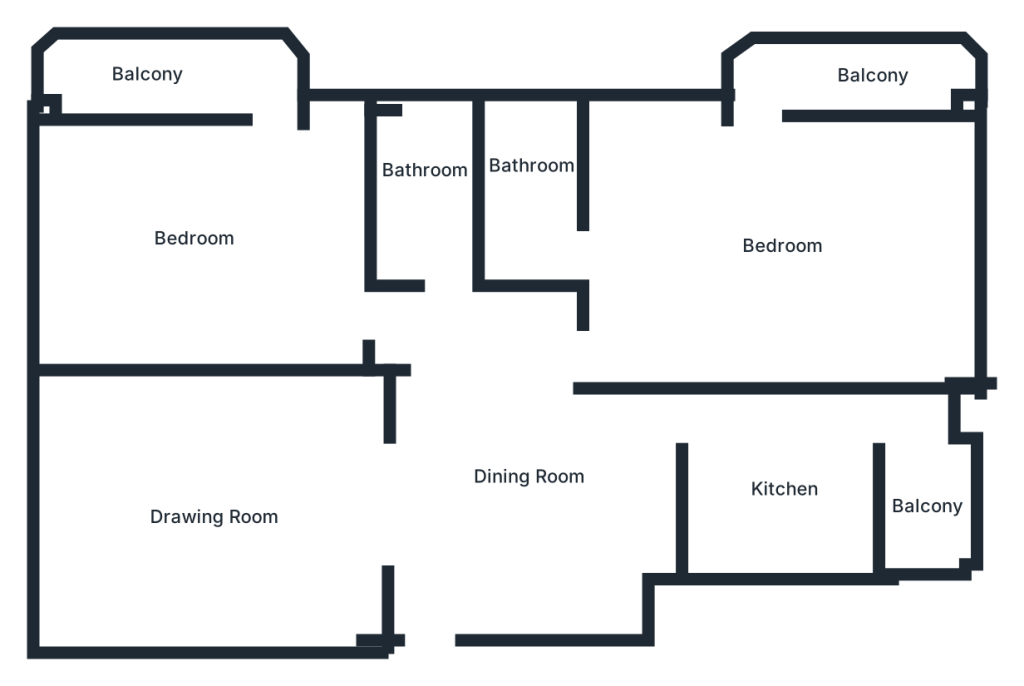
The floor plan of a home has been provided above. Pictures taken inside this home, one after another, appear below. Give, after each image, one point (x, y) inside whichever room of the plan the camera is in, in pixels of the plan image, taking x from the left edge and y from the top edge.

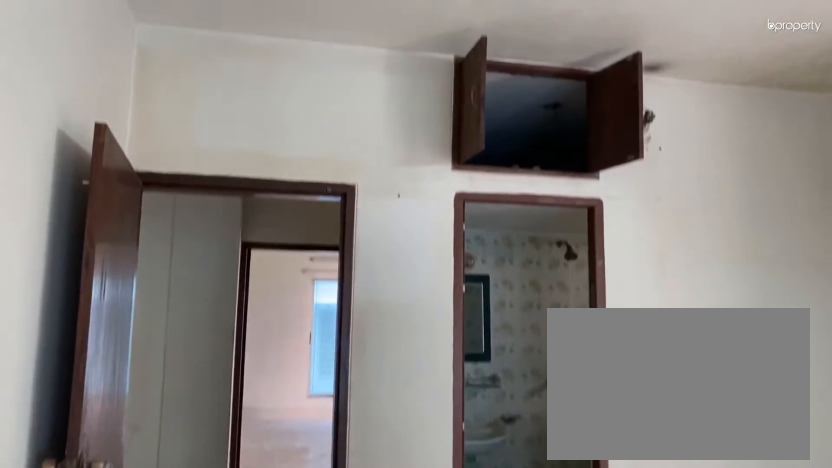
(783, 233)
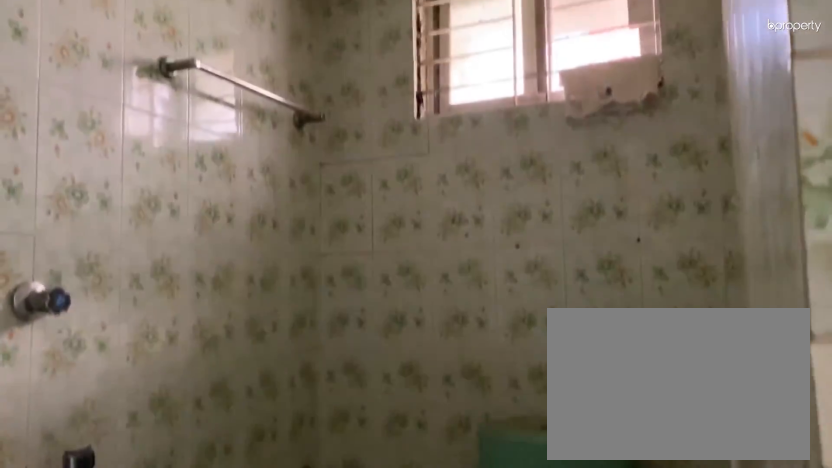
(527, 177)
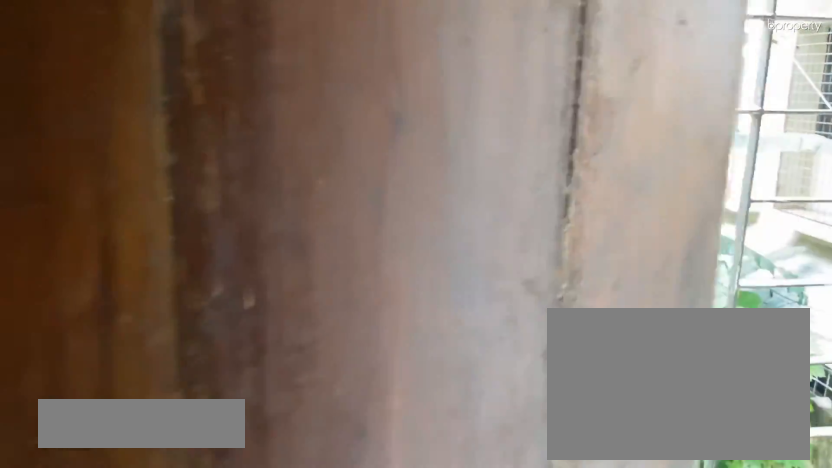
(838, 68)
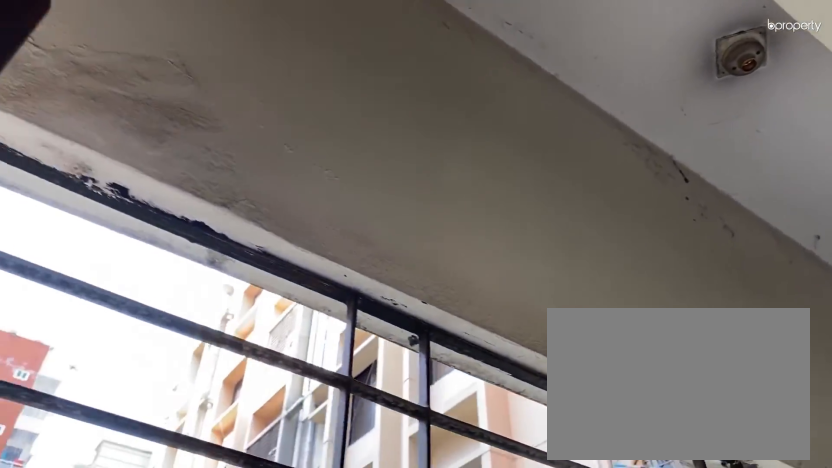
(838, 68)
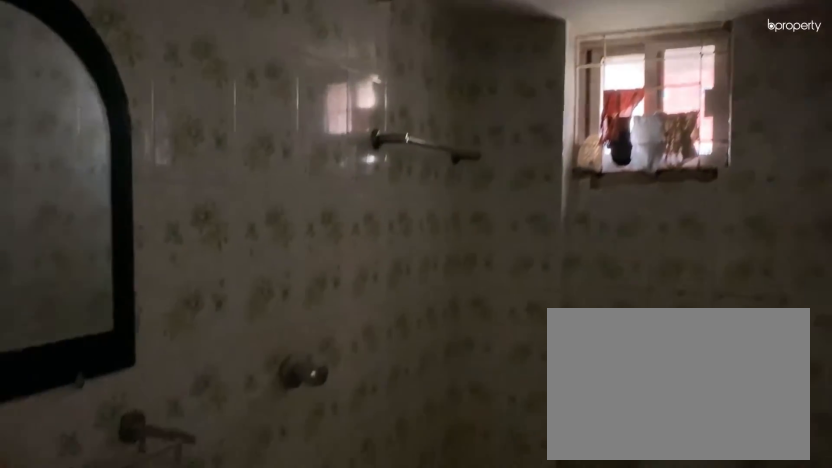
(414, 178)
